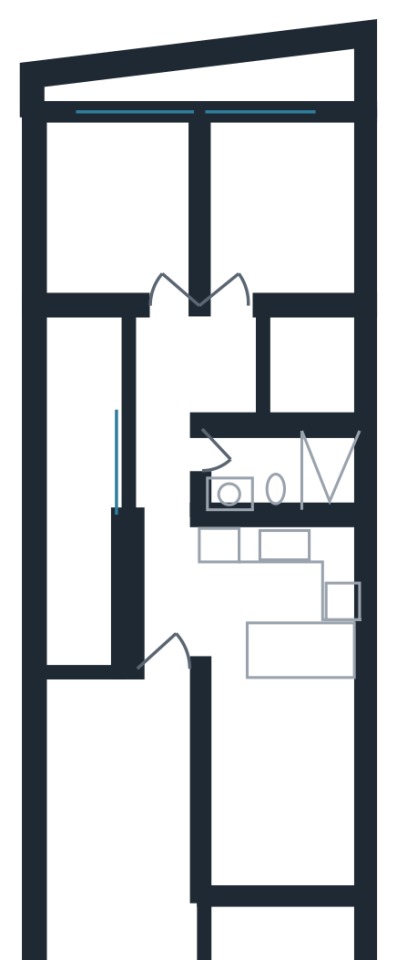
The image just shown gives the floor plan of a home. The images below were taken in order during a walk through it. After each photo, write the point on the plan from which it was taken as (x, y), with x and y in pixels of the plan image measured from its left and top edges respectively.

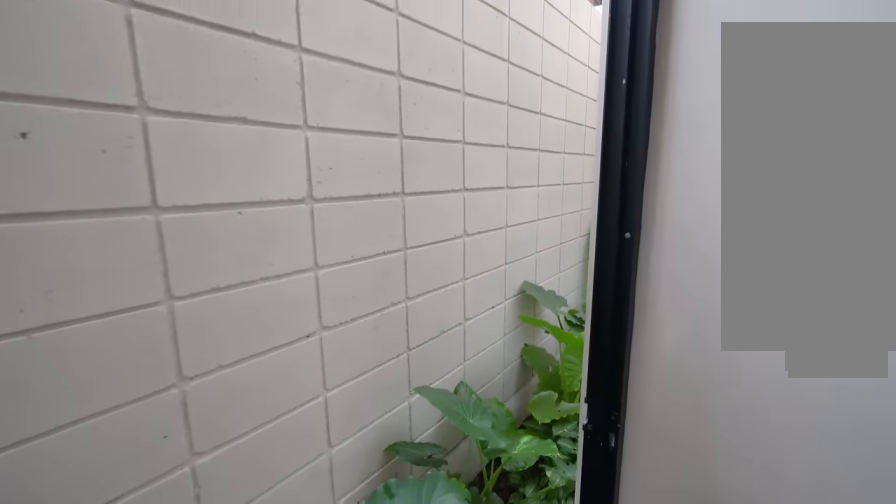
(127, 125)
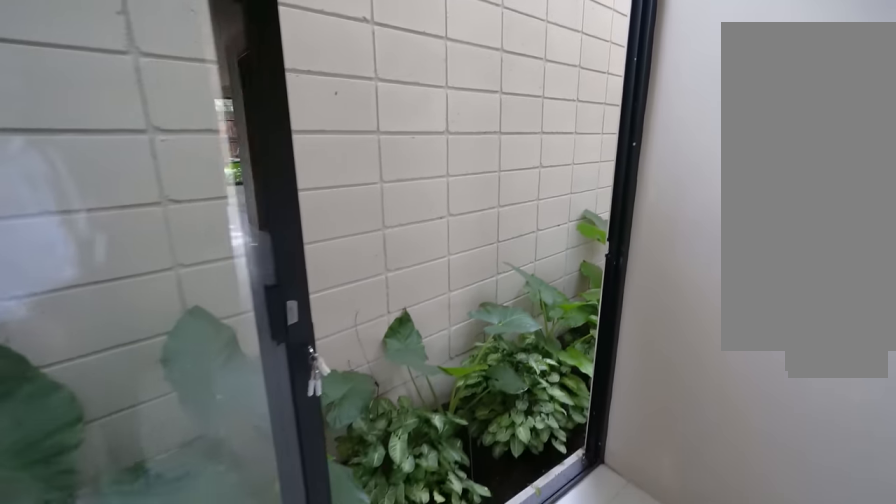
(129, 123)
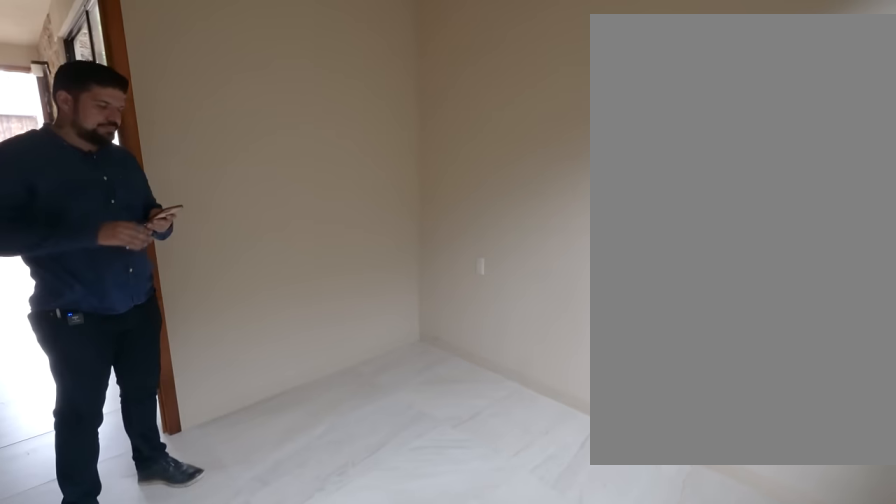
(157, 170)
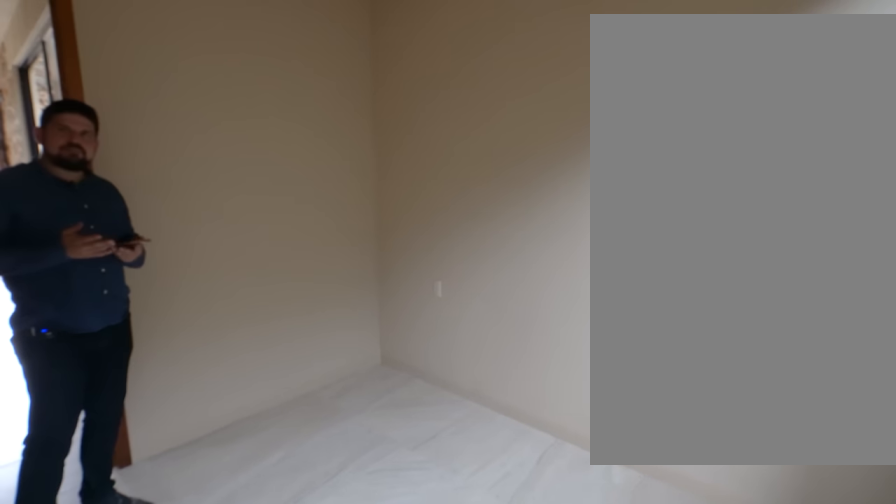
(157, 170)
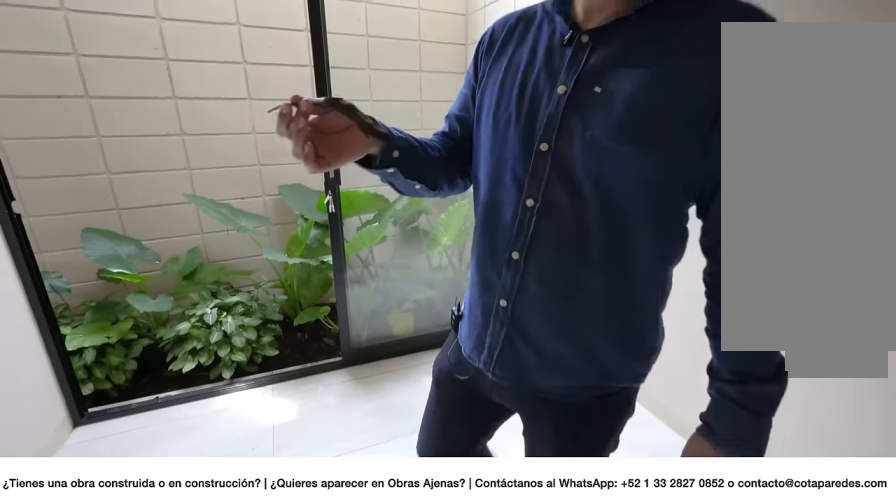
(242, 278)
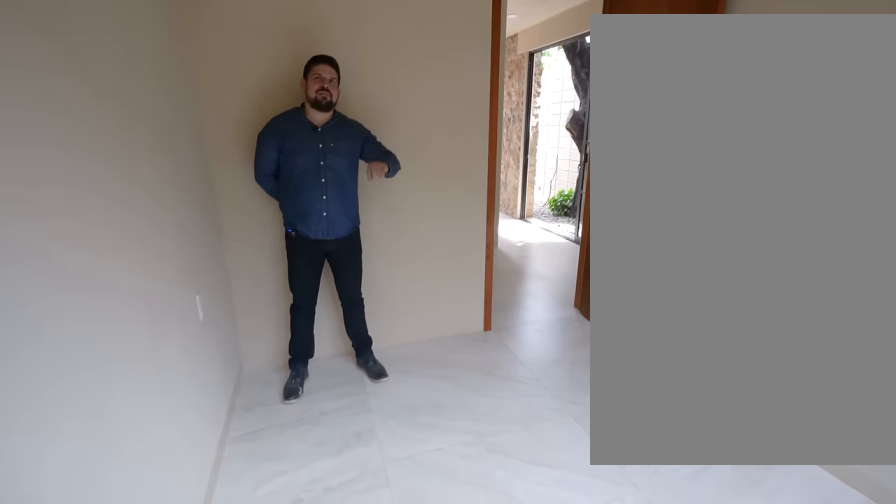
(345, 157)
